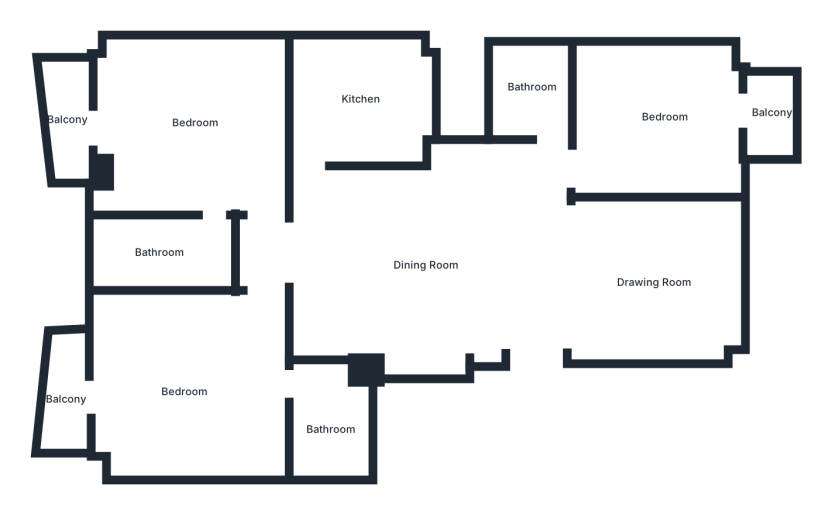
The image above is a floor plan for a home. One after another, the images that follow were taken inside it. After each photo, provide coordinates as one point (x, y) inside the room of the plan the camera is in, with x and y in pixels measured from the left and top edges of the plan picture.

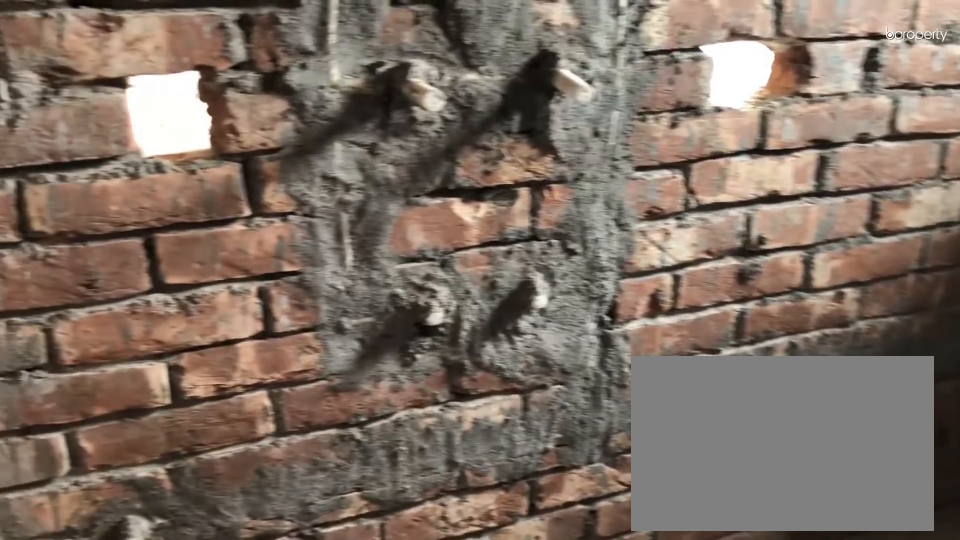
(531, 89)
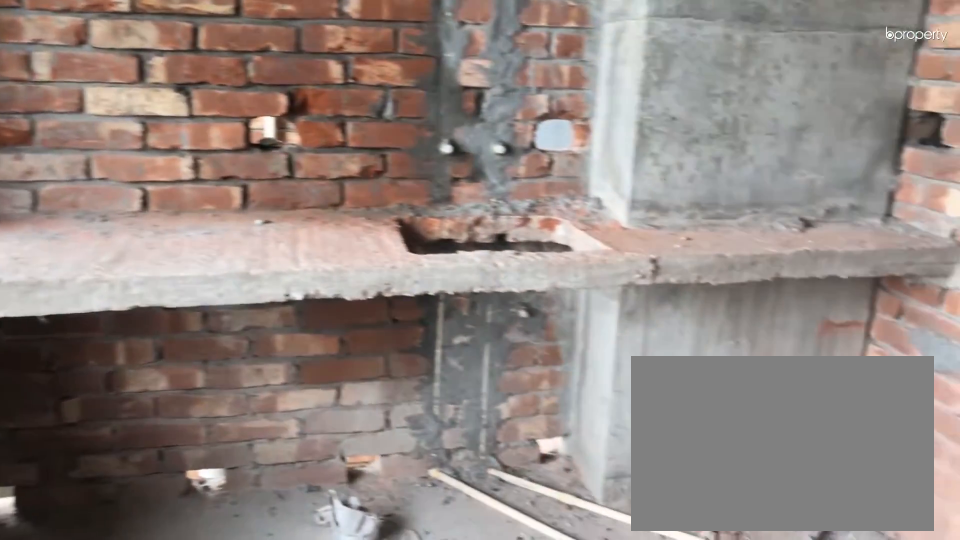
(363, 100)
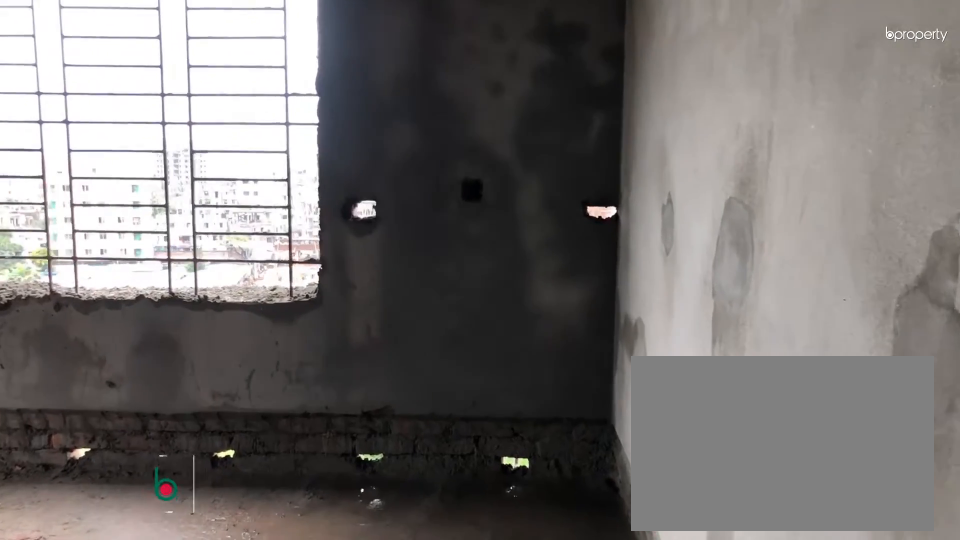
(186, 125)
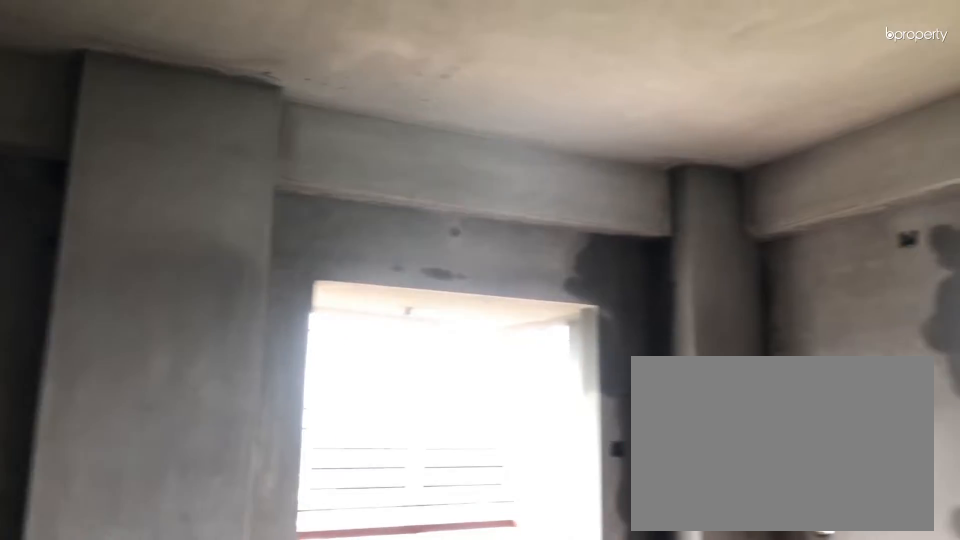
(185, 124)
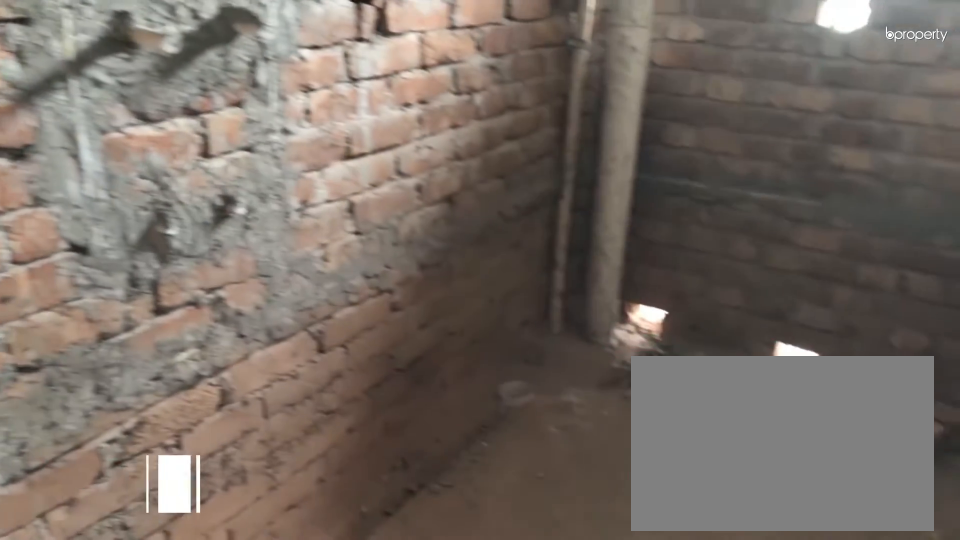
(159, 254)
